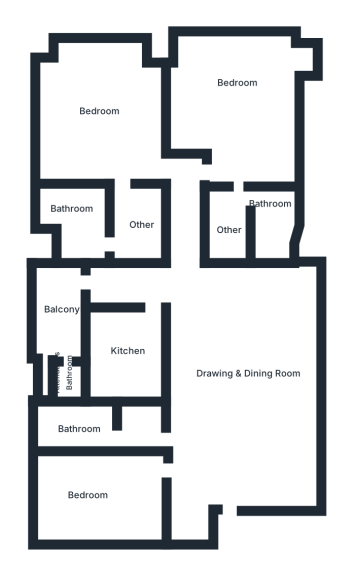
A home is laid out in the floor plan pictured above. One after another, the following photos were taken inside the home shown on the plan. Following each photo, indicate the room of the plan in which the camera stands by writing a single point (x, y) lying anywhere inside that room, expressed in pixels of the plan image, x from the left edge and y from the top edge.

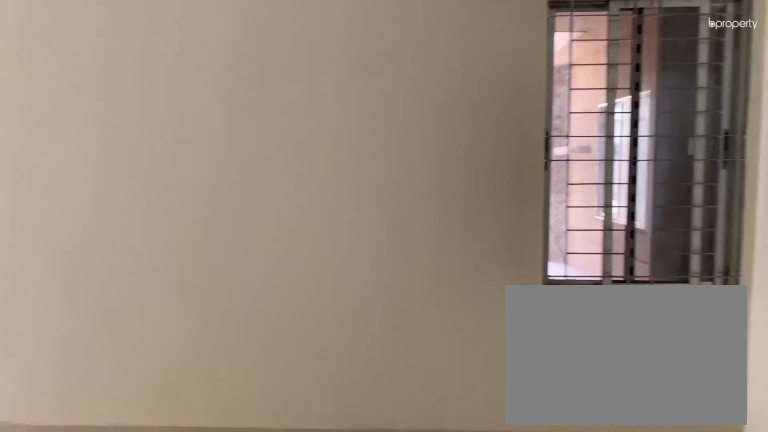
(244, 375)
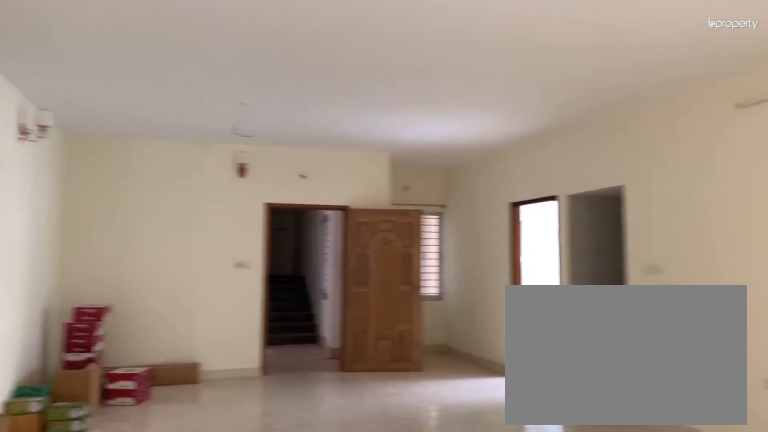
(244, 375)
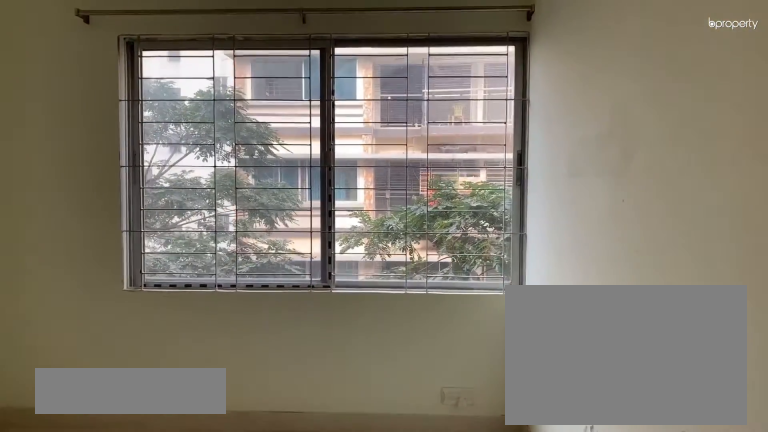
(103, 492)
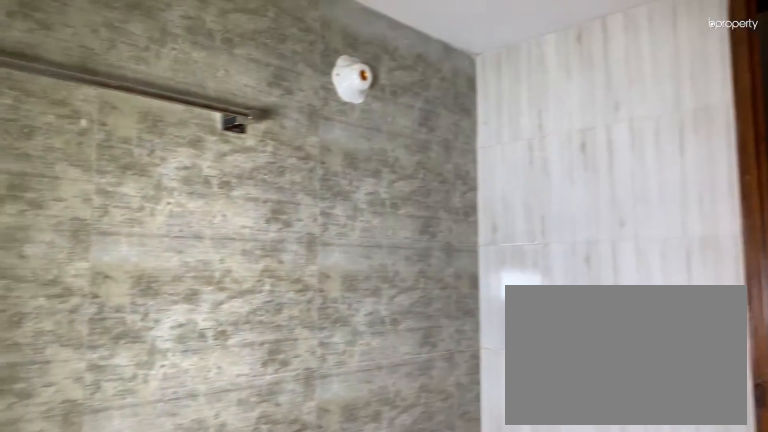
(87, 436)
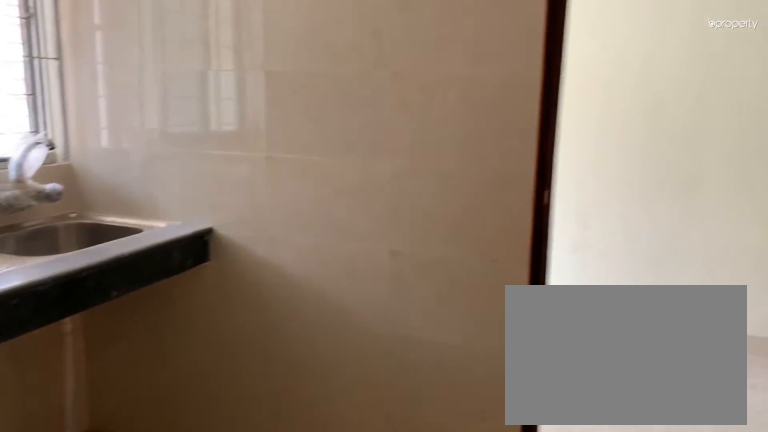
(127, 357)
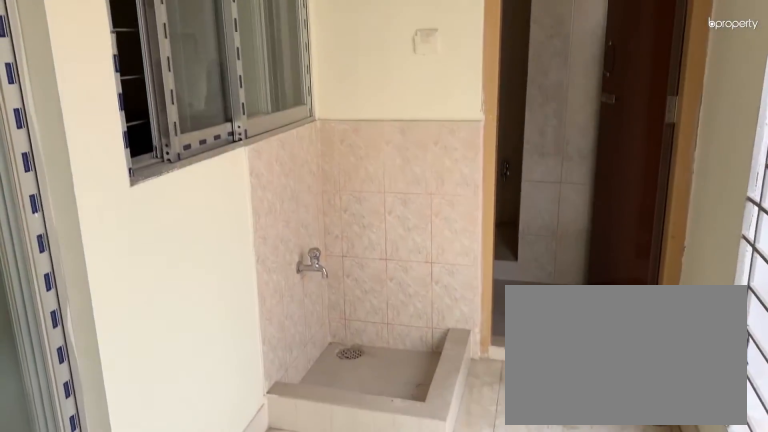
(58, 310)
